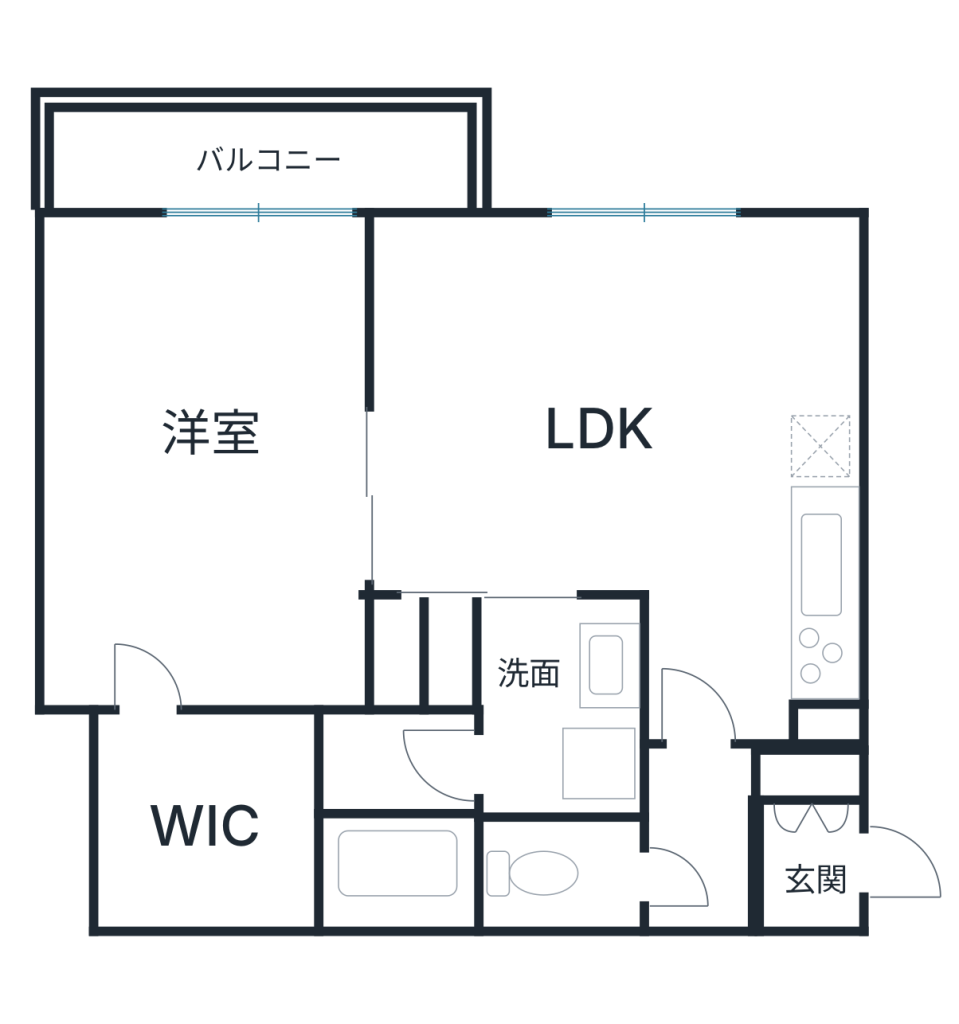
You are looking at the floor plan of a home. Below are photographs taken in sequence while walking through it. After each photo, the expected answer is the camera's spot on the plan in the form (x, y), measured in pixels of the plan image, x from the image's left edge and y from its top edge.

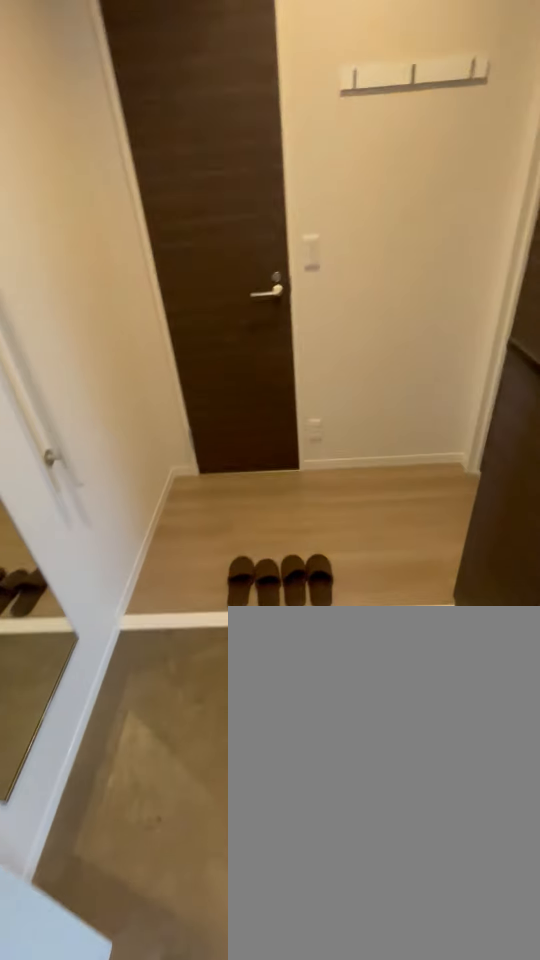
(836, 873)
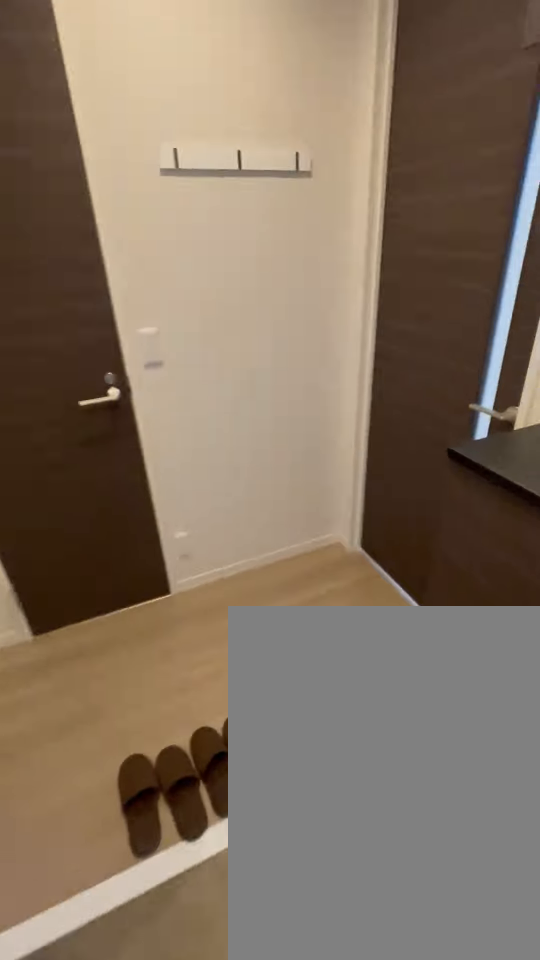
(825, 876)
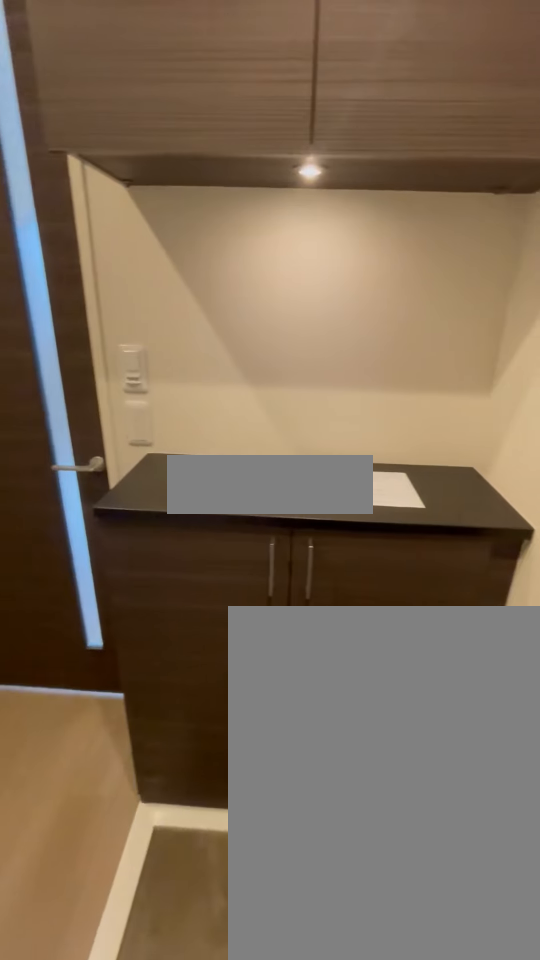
(820, 876)
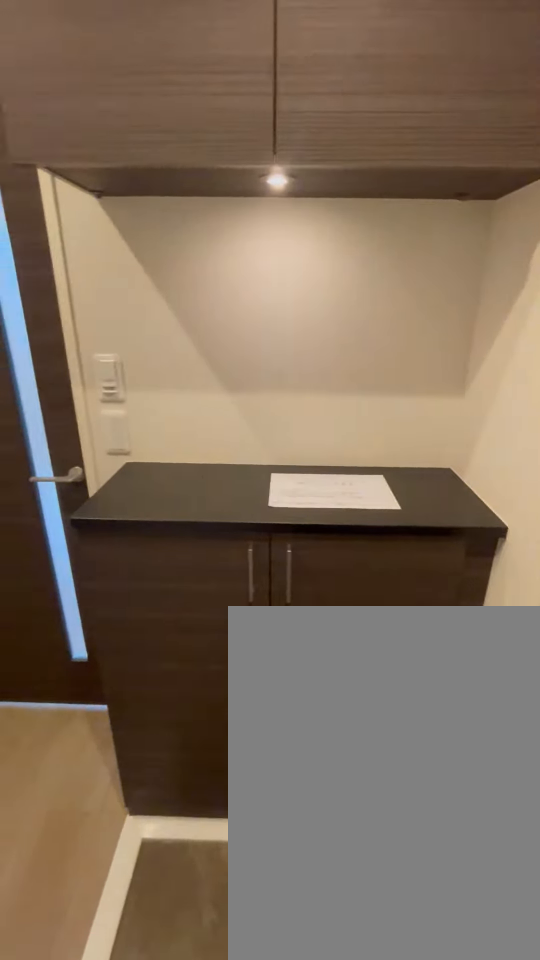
(820, 876)
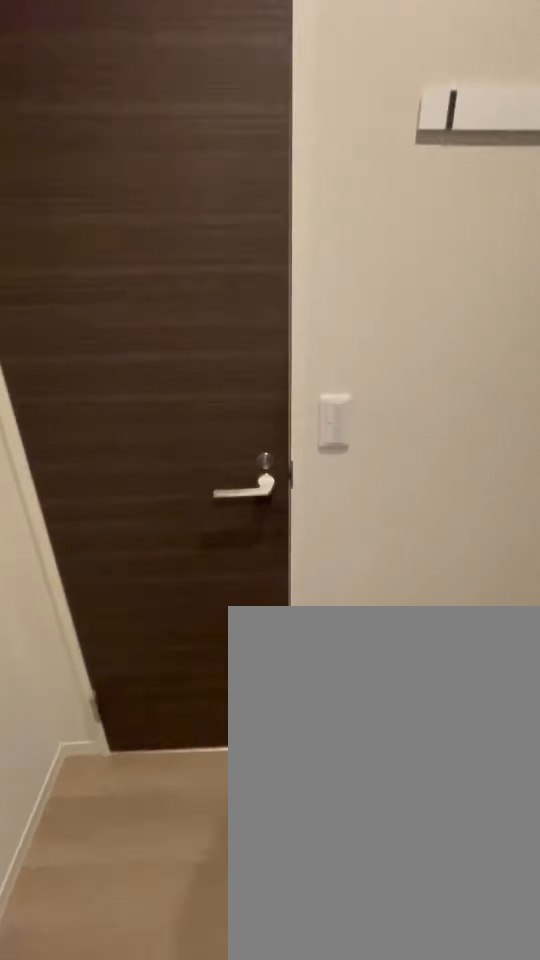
(796, 875)
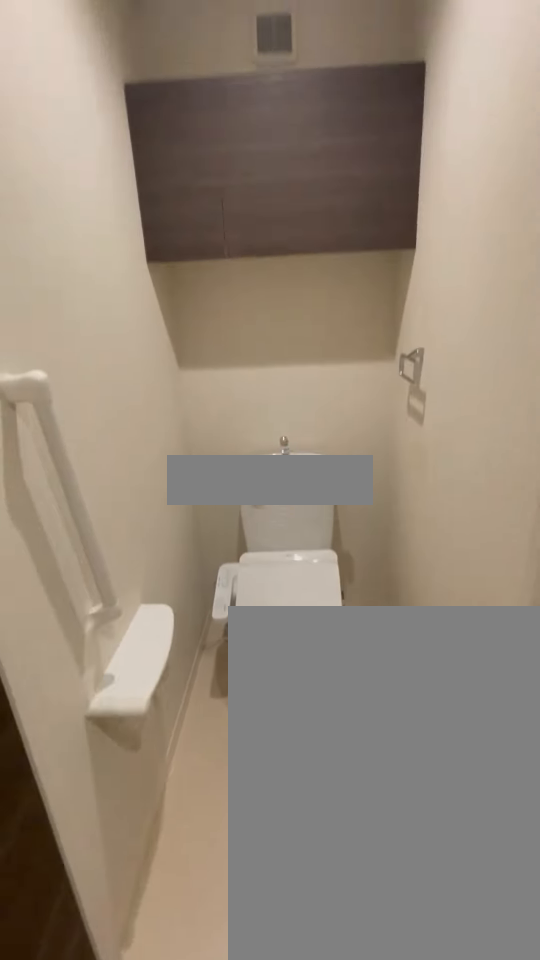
(678, 876)
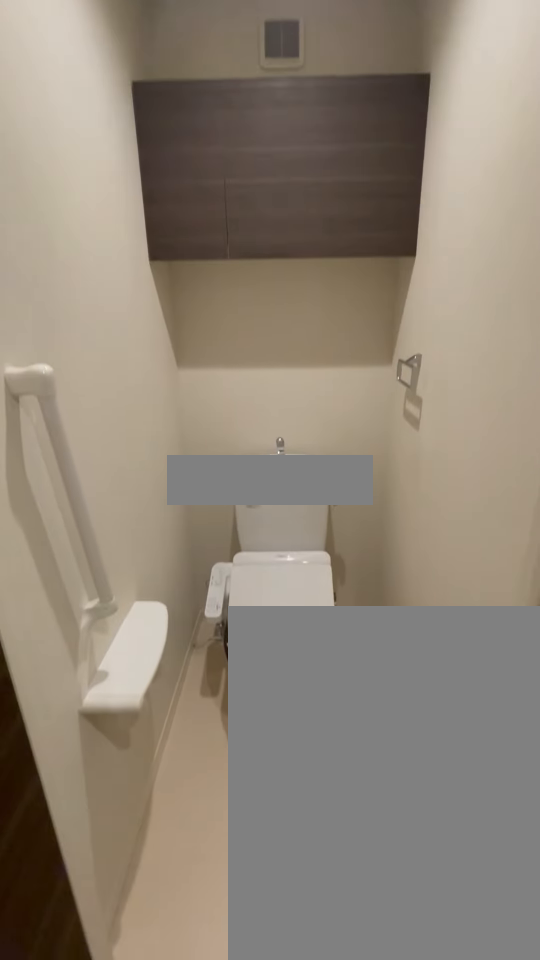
(678, 876)
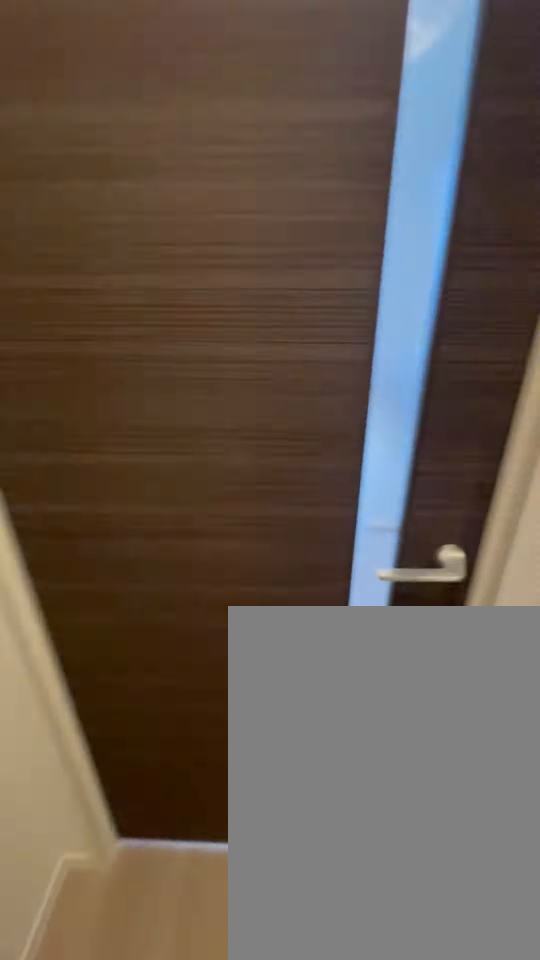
(721, 859)
